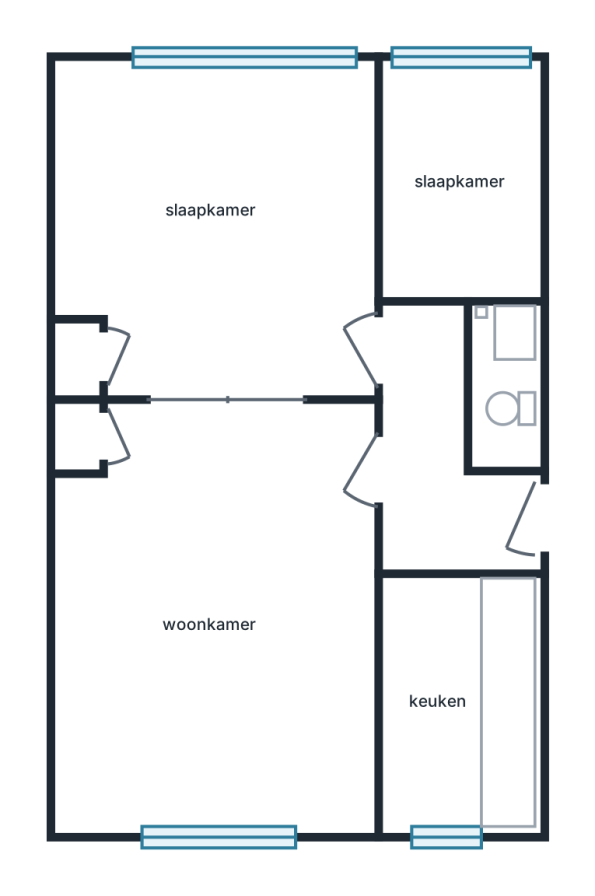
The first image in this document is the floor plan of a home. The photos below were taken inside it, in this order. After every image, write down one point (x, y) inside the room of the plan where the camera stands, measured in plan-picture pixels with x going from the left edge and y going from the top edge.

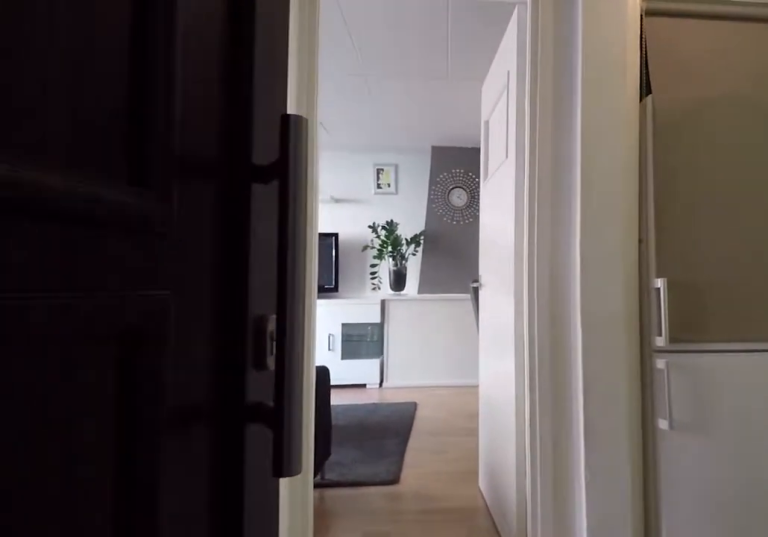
(443, 458)
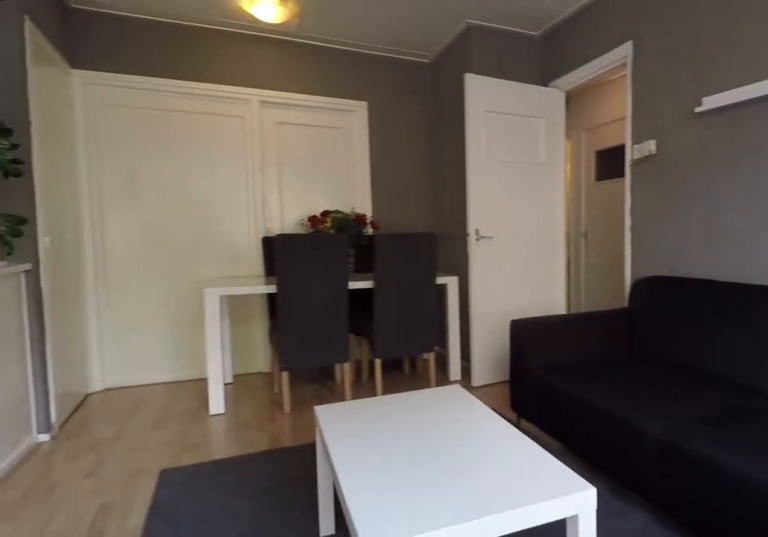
(222, 620)
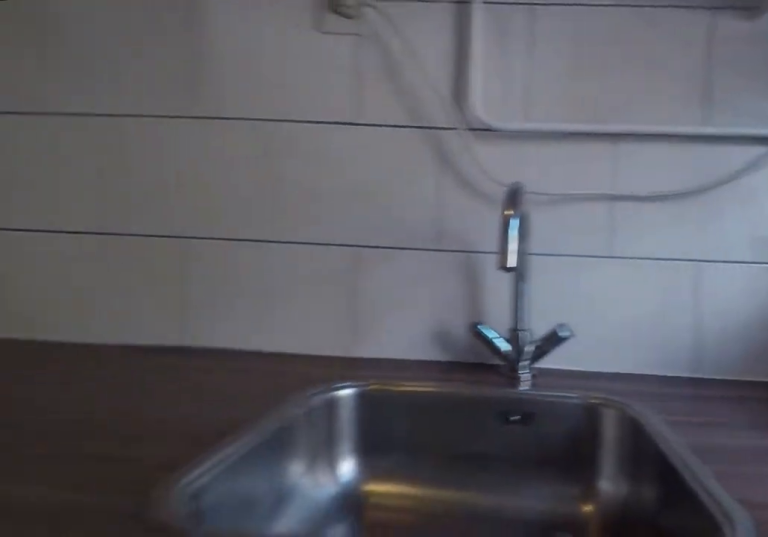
(458, 702)
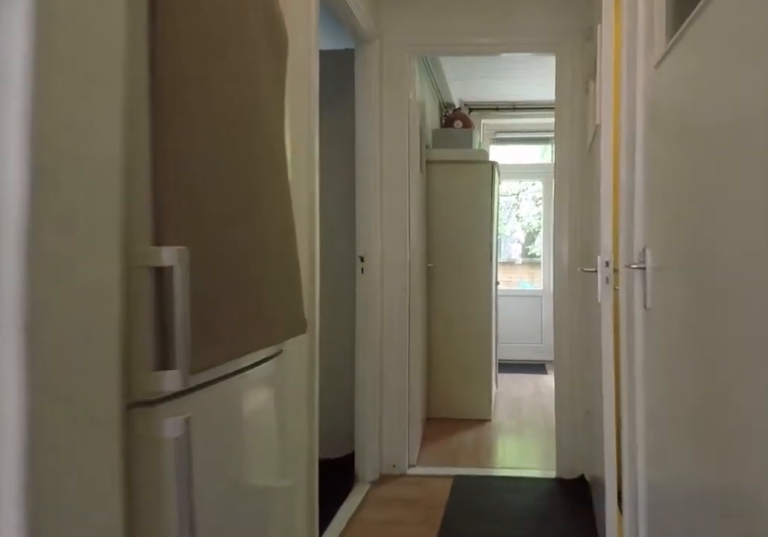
(442, 460)
